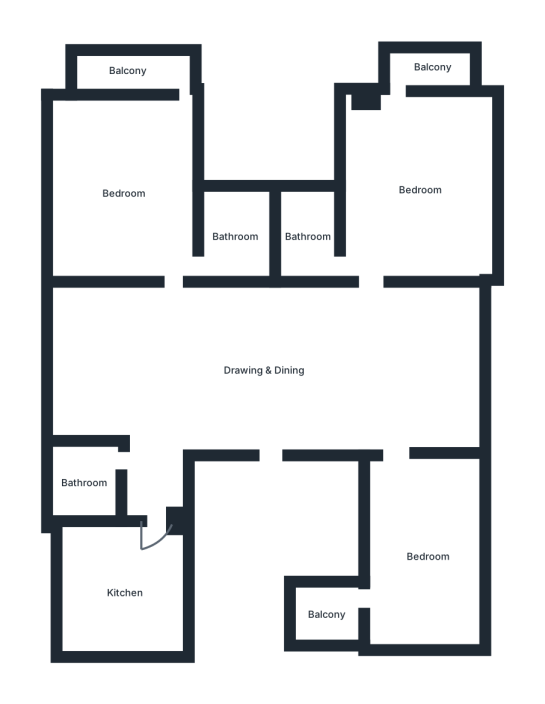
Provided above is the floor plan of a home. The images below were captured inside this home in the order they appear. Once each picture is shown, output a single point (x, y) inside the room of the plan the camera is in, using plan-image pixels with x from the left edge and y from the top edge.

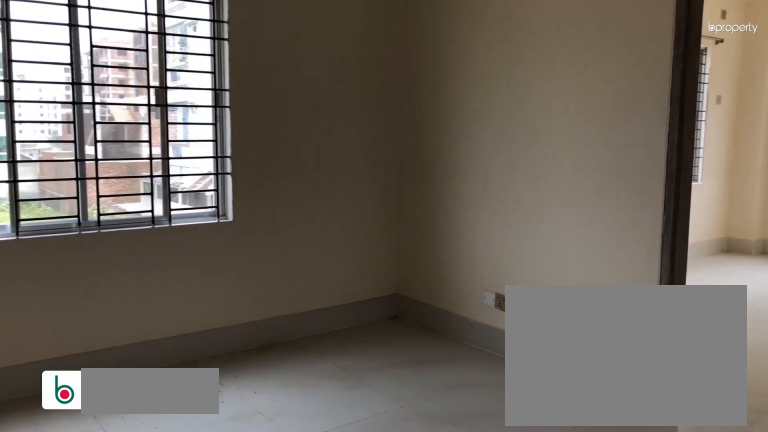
(263, 371)
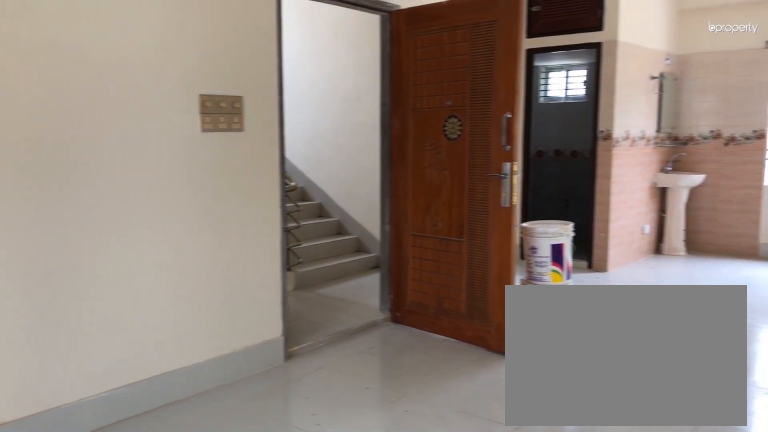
(263, 371)
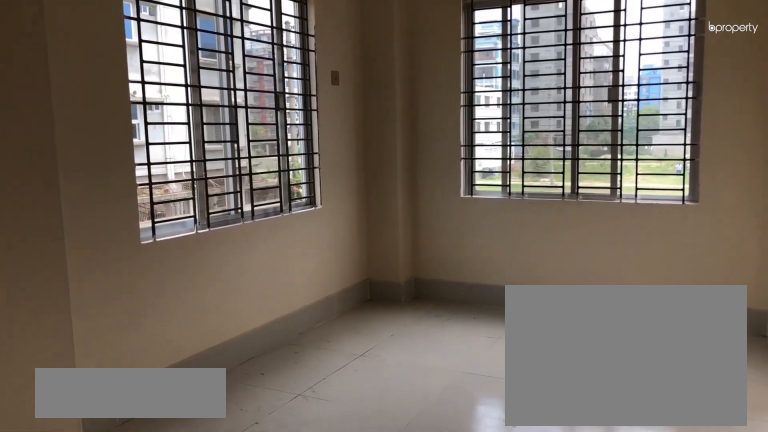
(427, 556)
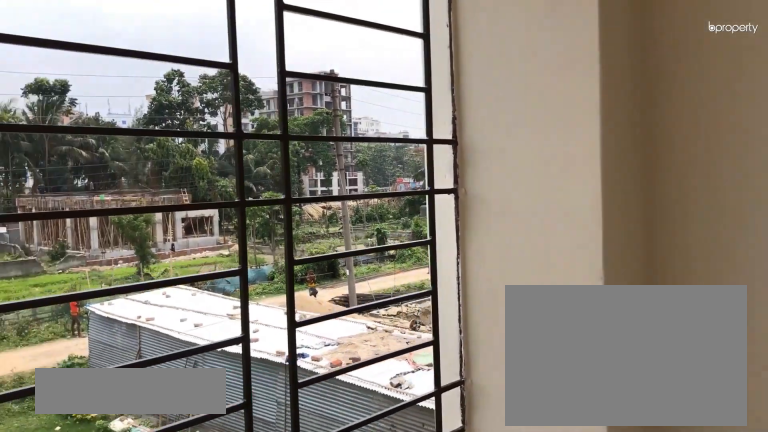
(329, 613)
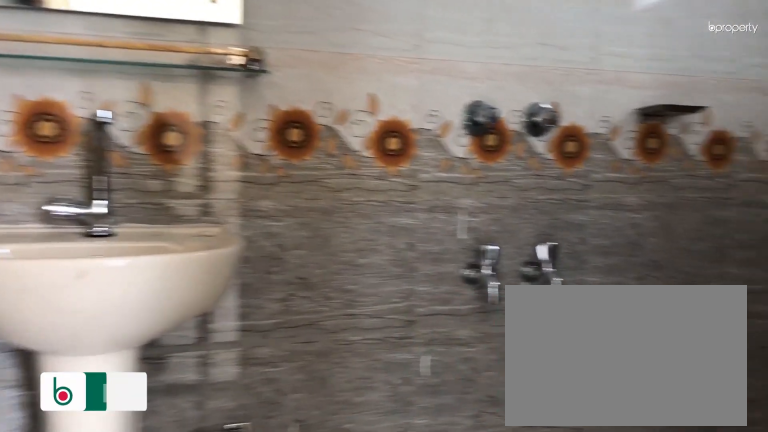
(308, 237)
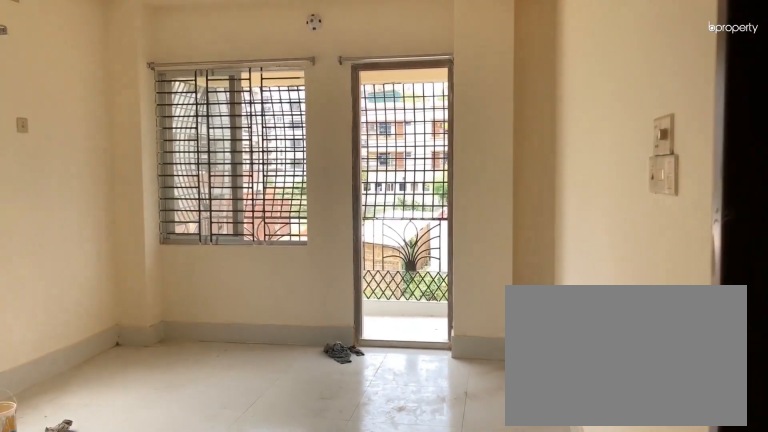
(123, 194)
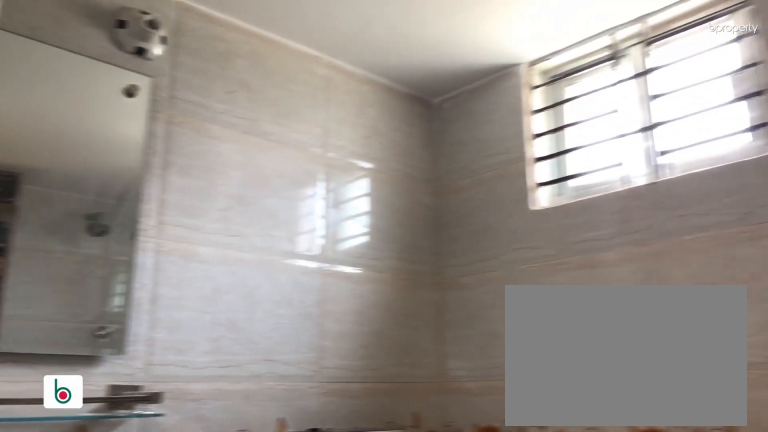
(81, 483)
